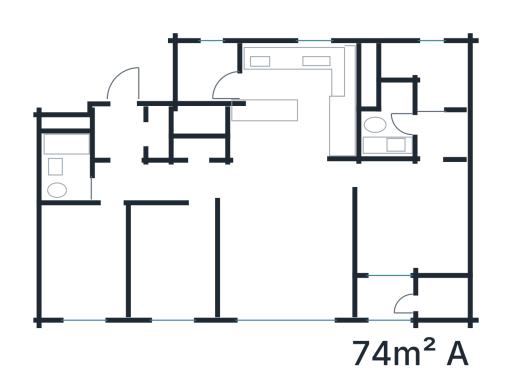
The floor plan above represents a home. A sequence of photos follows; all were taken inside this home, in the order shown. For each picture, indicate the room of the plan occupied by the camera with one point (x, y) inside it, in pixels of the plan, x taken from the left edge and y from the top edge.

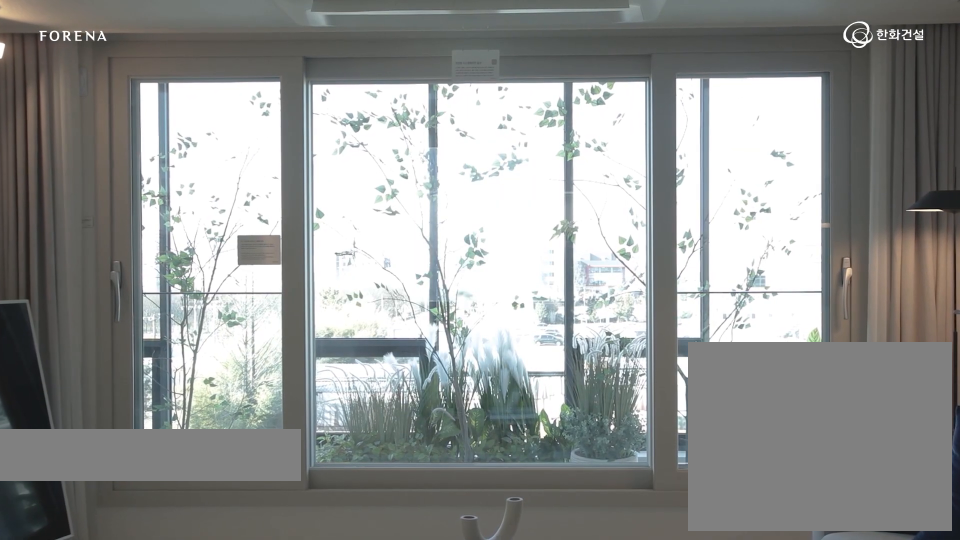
(290, 247)
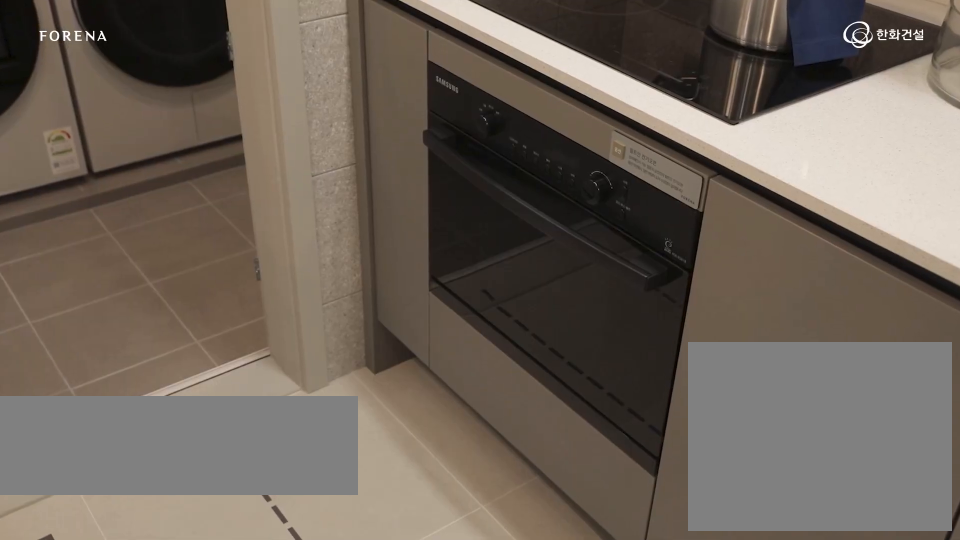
(281, 143)
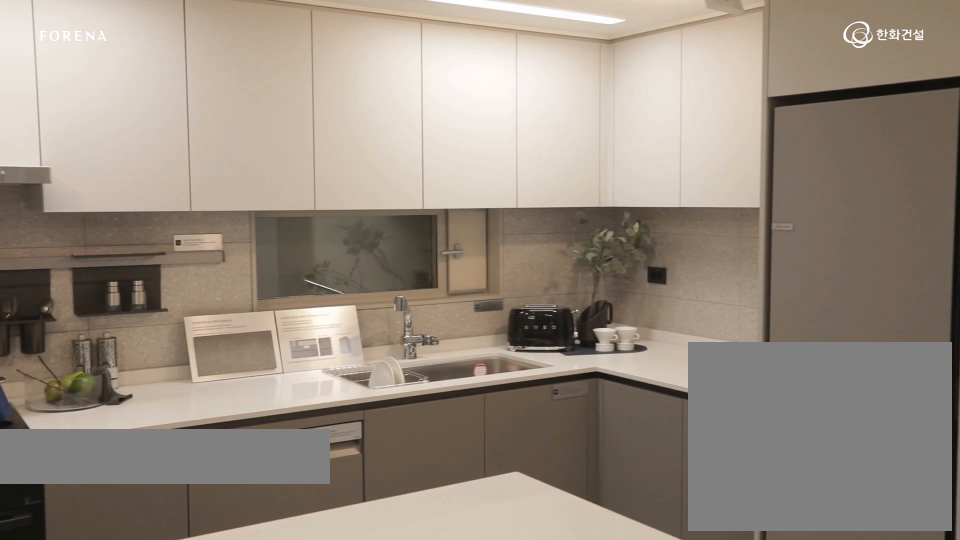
(281, 143)
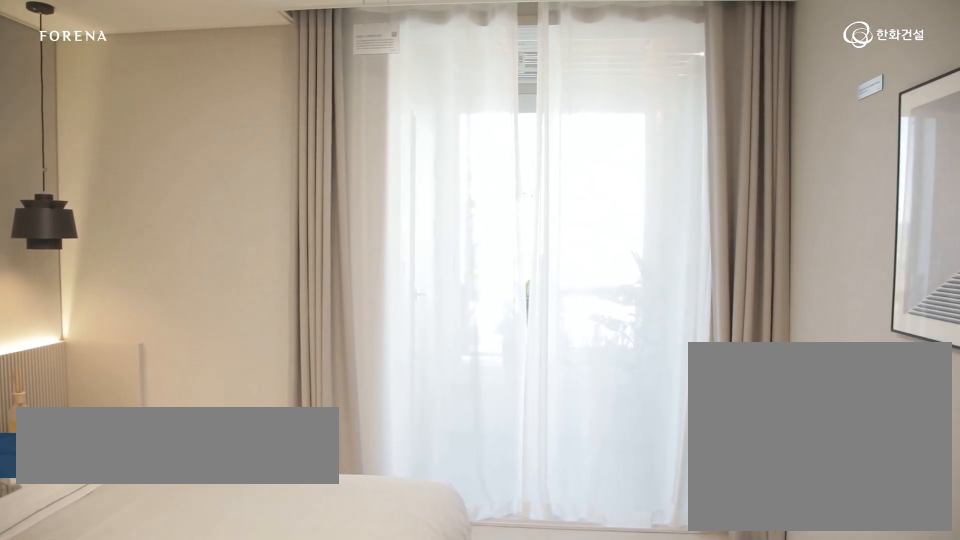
(413, 210)
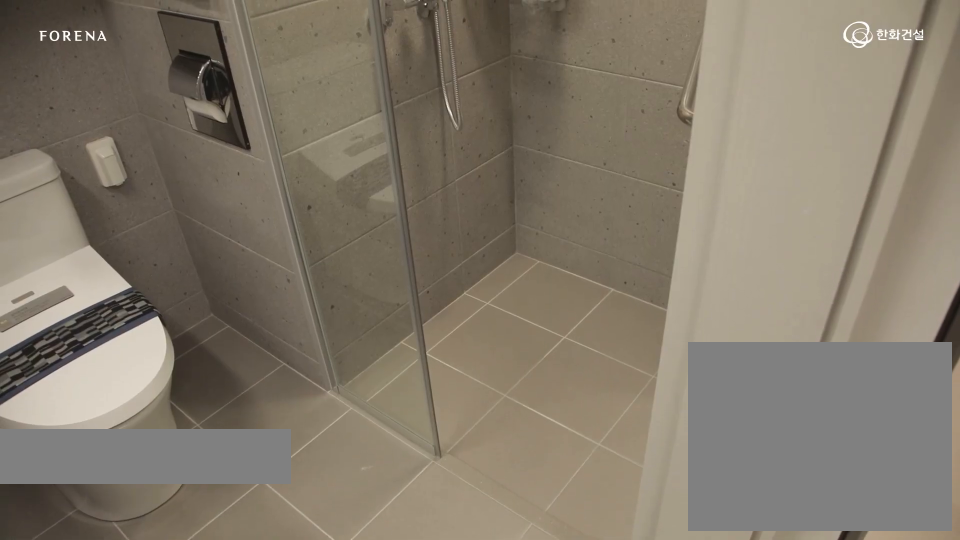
(406, 125)
